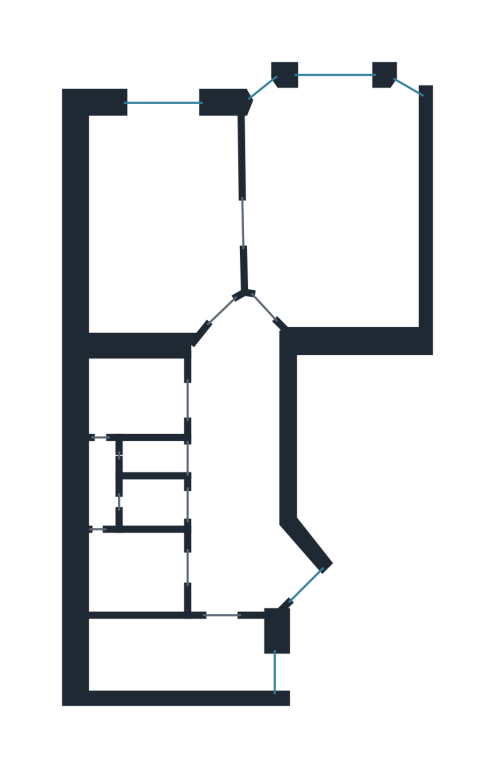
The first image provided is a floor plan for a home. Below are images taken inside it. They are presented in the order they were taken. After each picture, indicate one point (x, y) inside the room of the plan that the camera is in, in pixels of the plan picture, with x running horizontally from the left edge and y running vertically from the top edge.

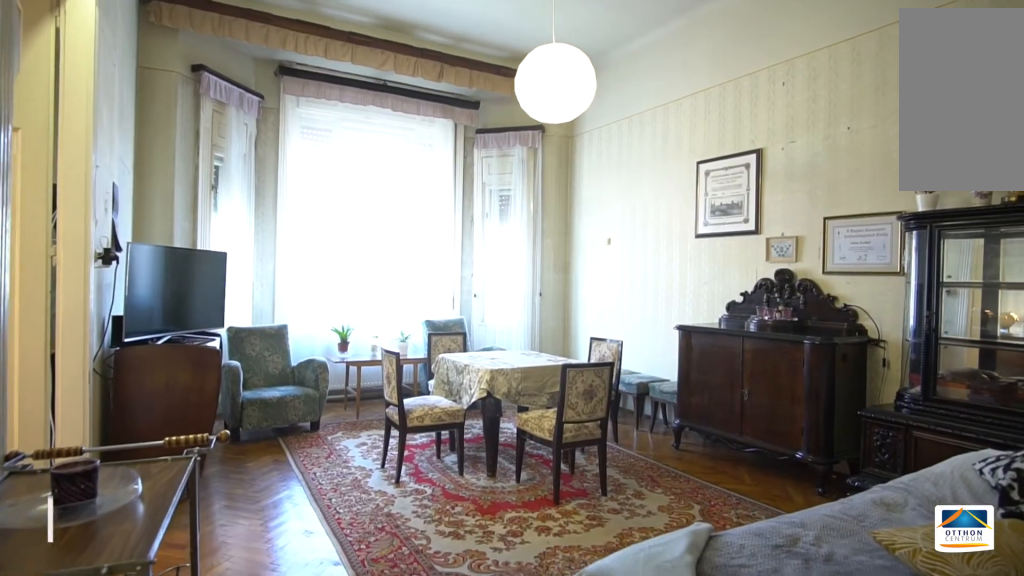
(347, 213)
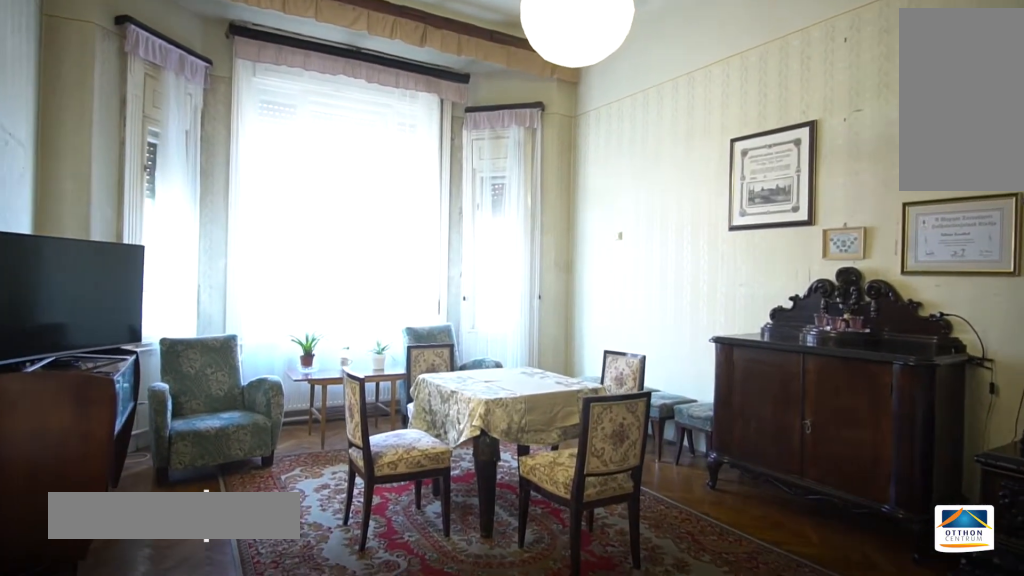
(347, 213)
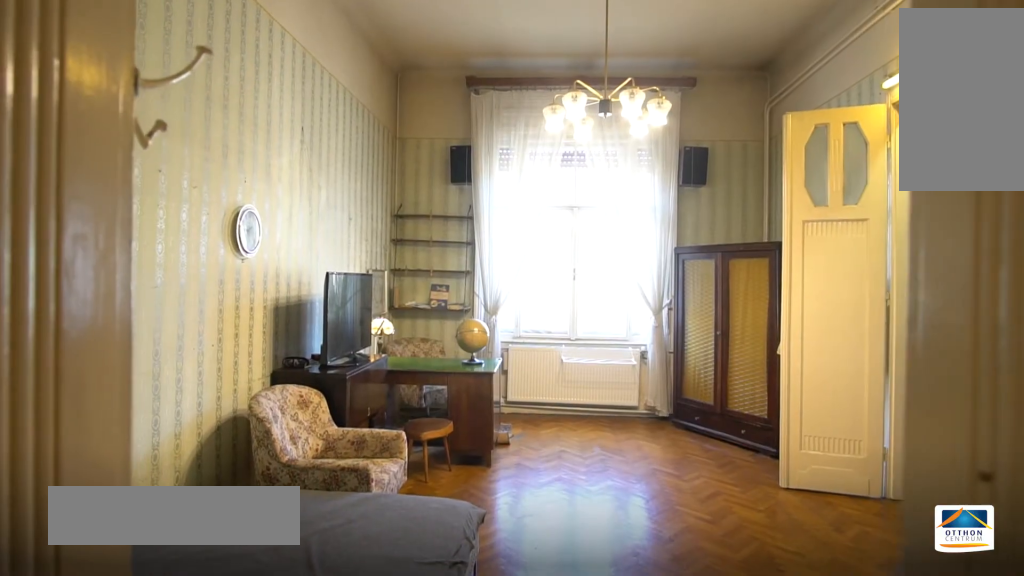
(176, 220)
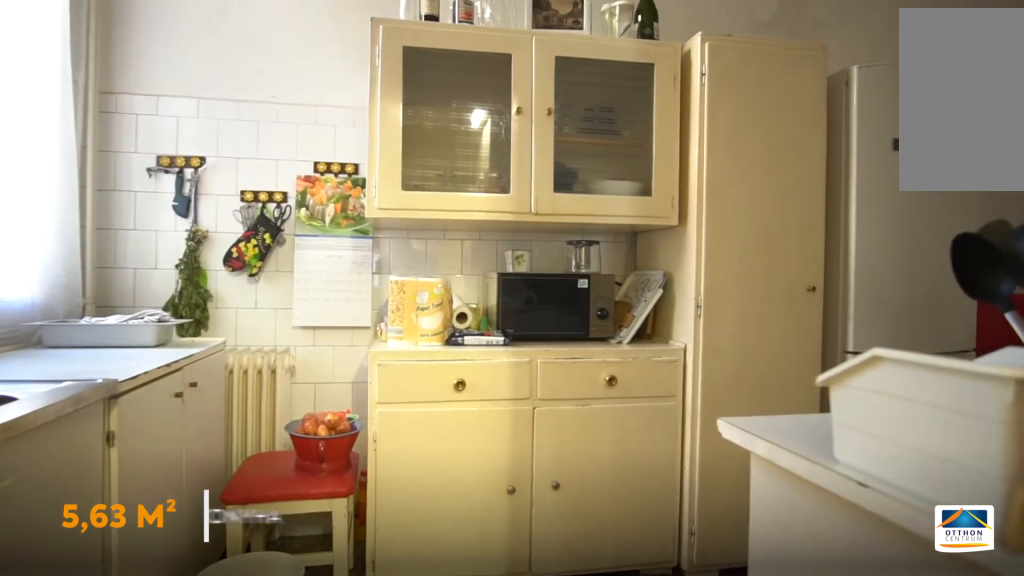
(180, 657)
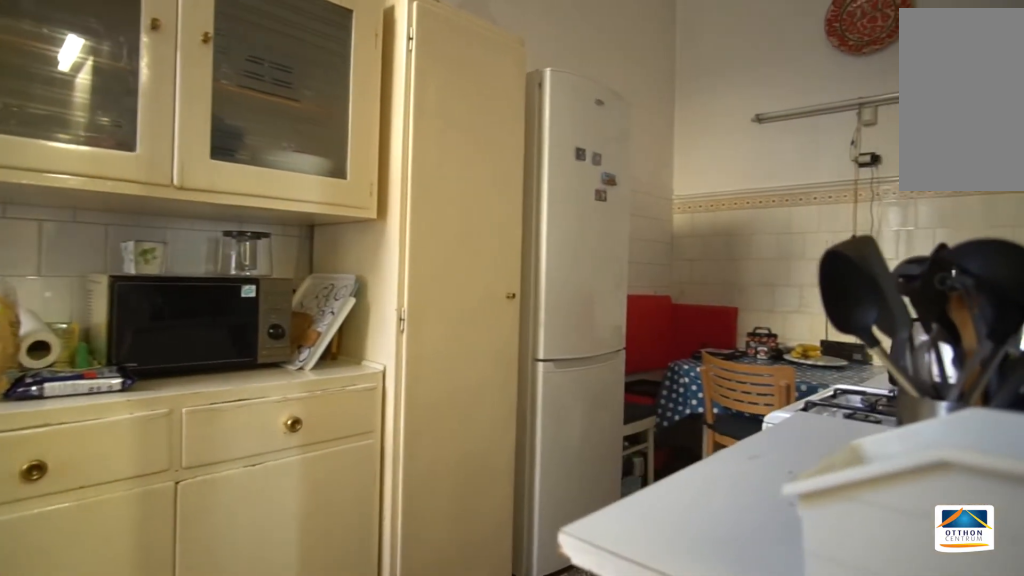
(180, 656)
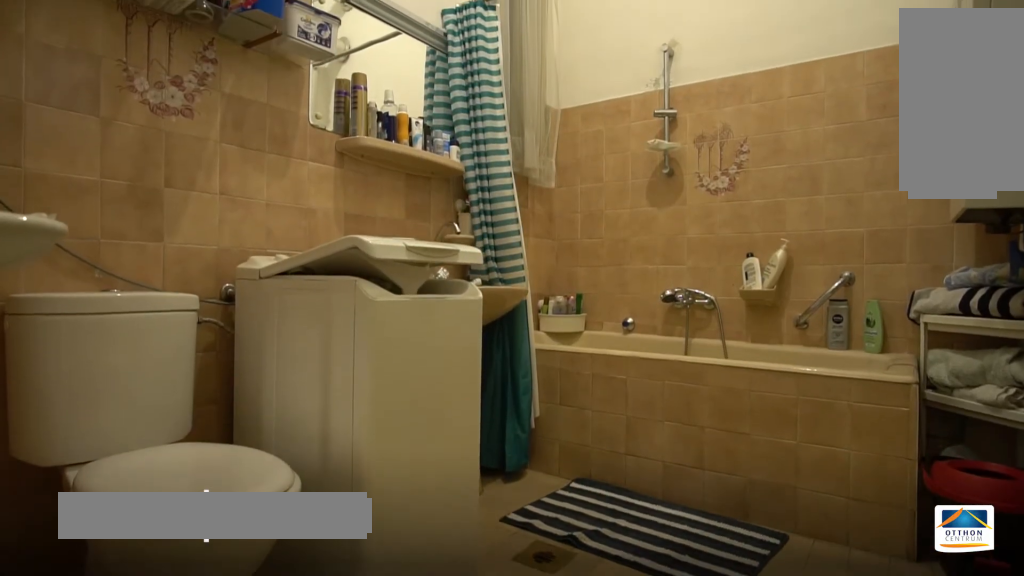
(139, 394)
